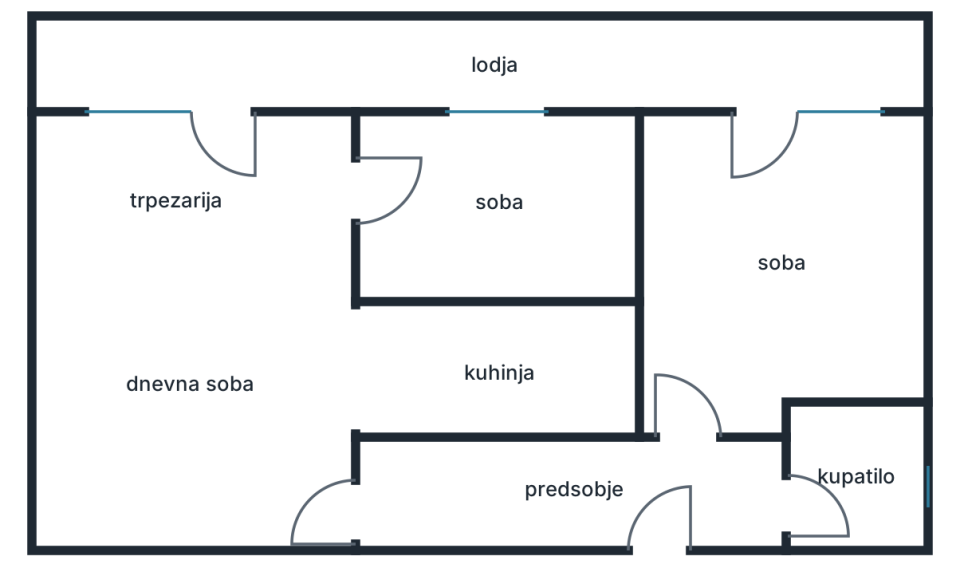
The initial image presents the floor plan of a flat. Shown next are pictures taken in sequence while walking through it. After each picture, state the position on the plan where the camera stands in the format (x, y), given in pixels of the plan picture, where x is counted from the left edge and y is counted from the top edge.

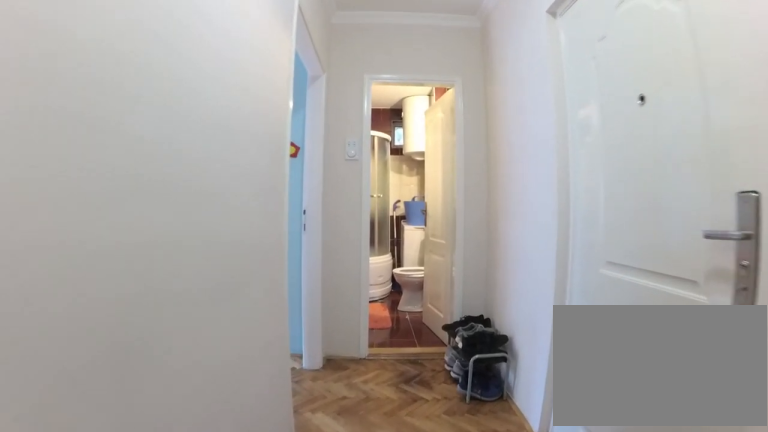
(552, 487)
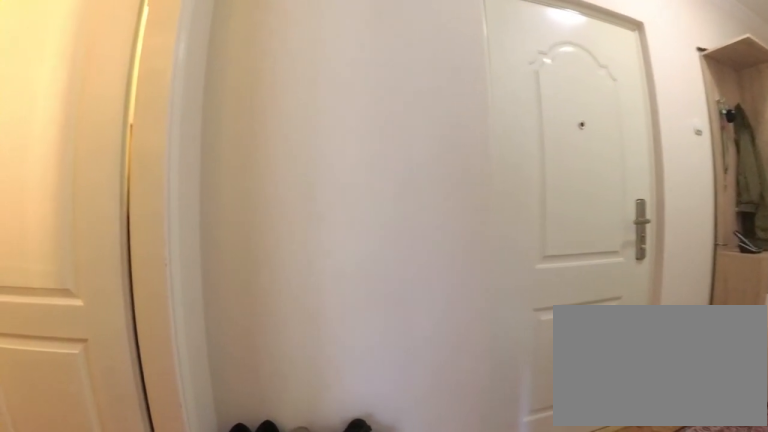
(690, 438)
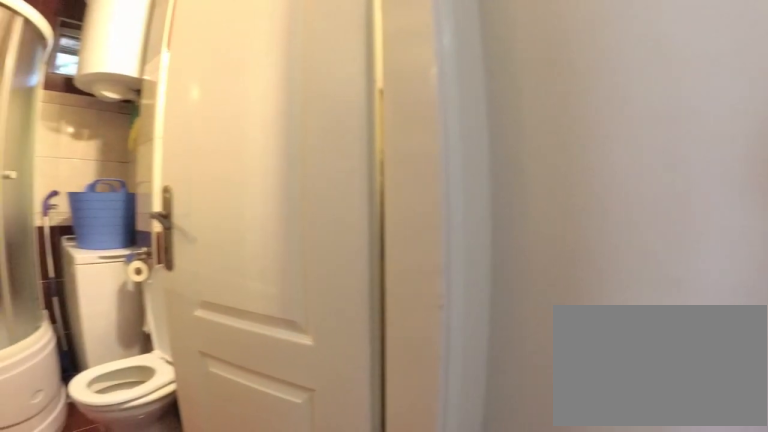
(713, 472)
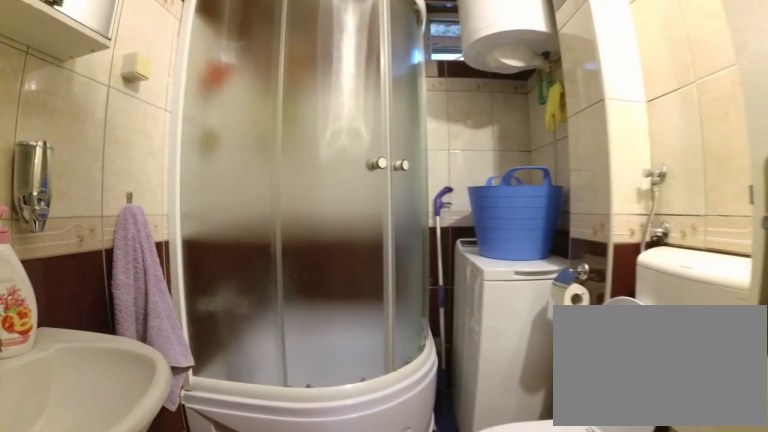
(780, 491)
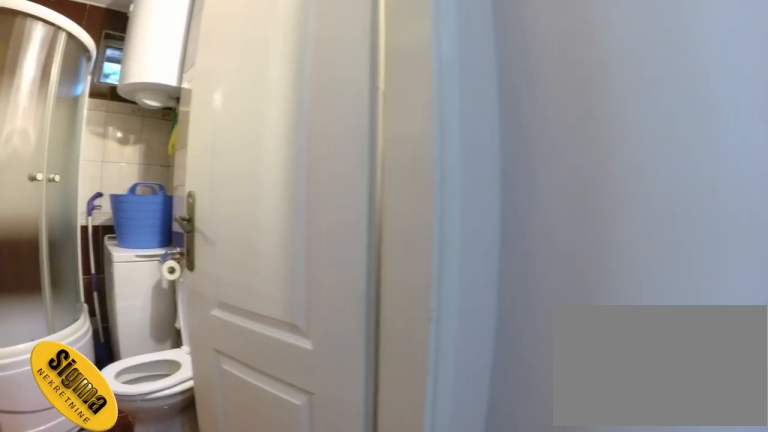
(709, 473)
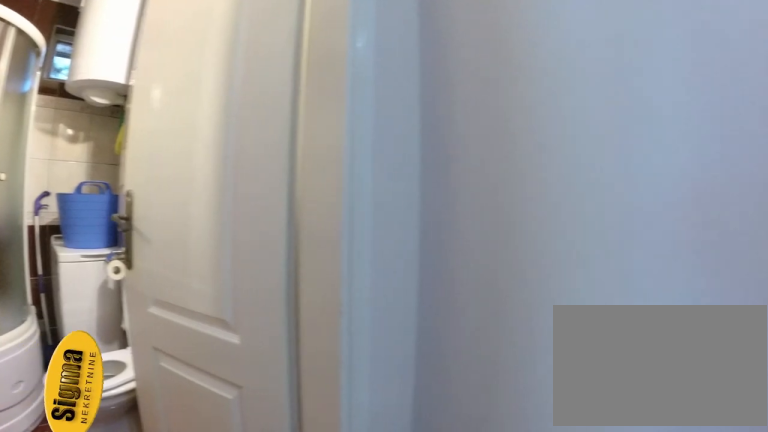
(713, 471)
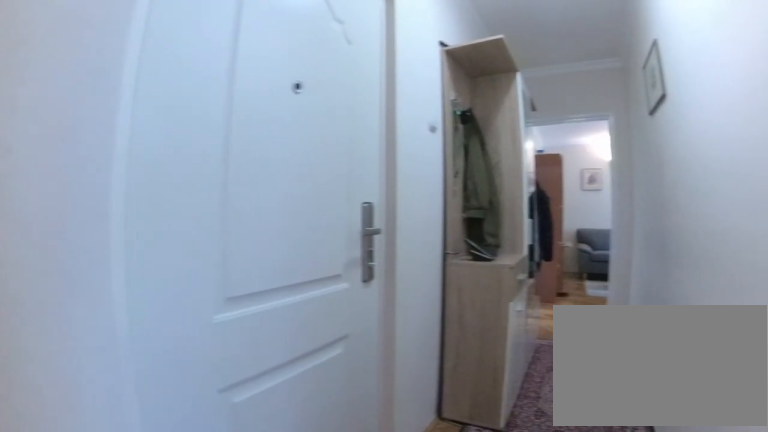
(742, 485)
